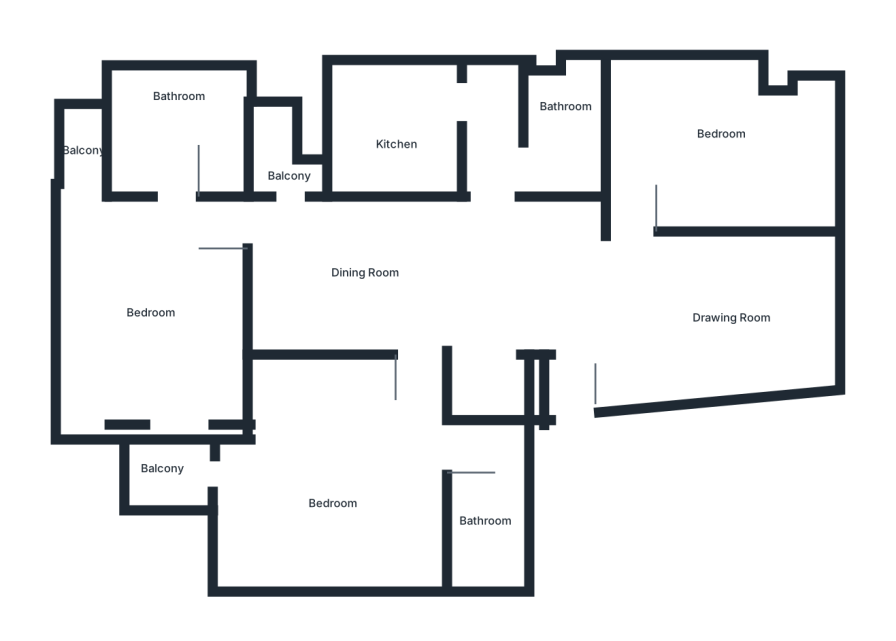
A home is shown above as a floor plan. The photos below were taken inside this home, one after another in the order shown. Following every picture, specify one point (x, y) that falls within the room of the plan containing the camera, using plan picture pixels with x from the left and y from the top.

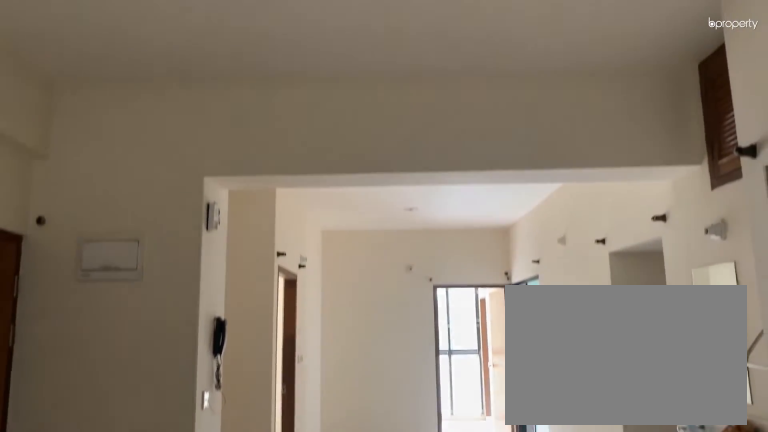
(692, 307)
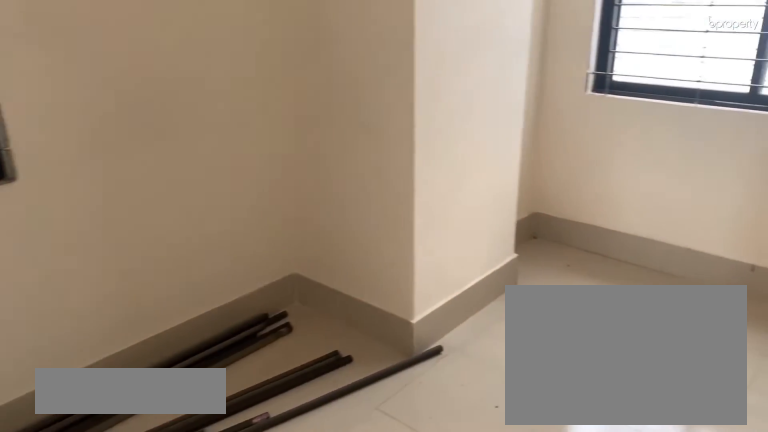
(728, 137)
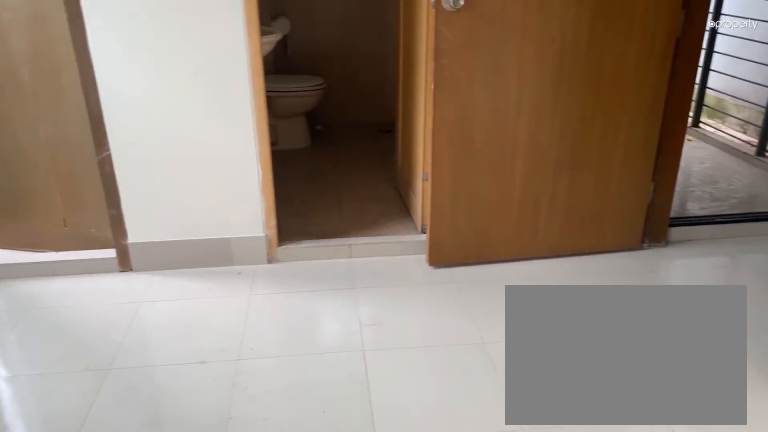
(169, 321)
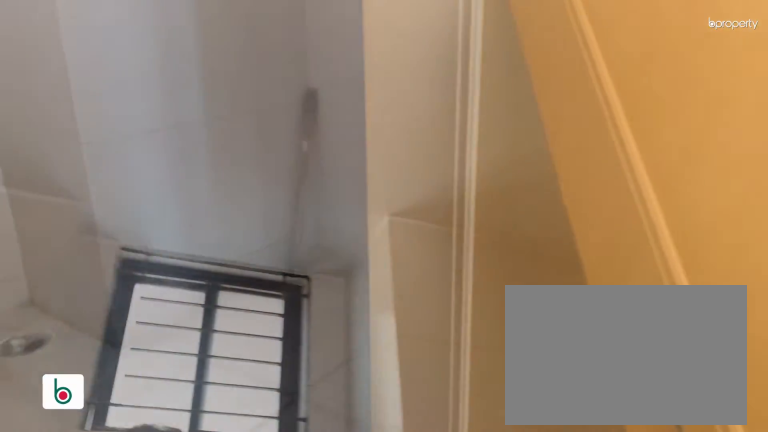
(178, 132)
